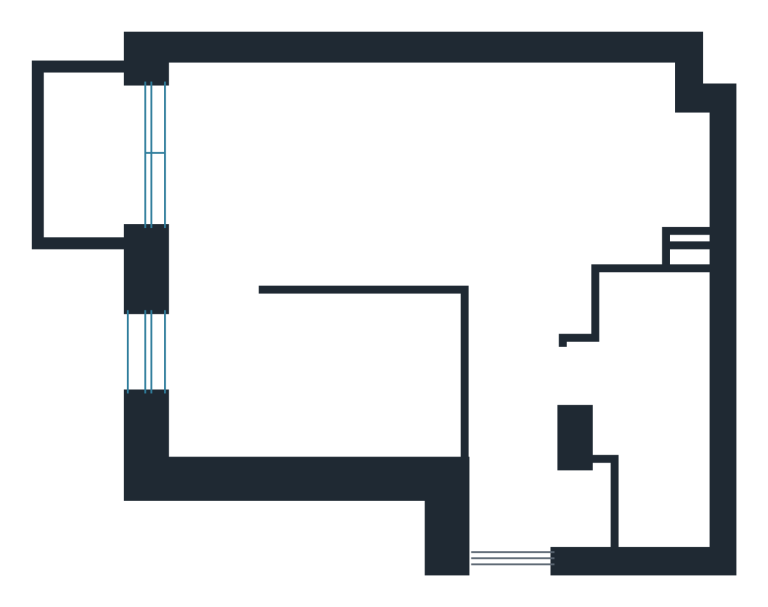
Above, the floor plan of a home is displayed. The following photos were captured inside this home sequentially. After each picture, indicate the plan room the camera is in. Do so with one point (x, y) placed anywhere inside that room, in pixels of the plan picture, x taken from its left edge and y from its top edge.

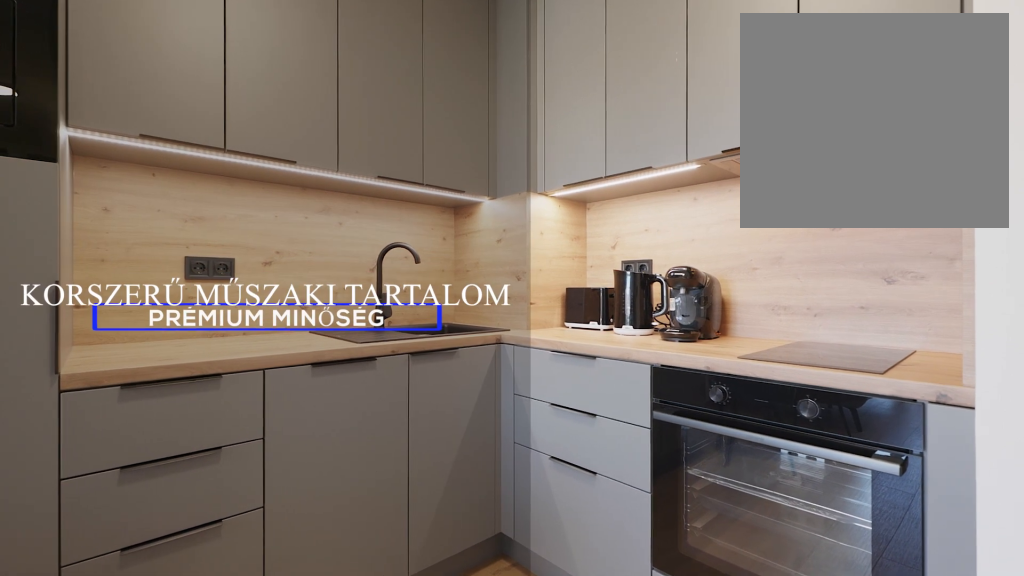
(662, 172)
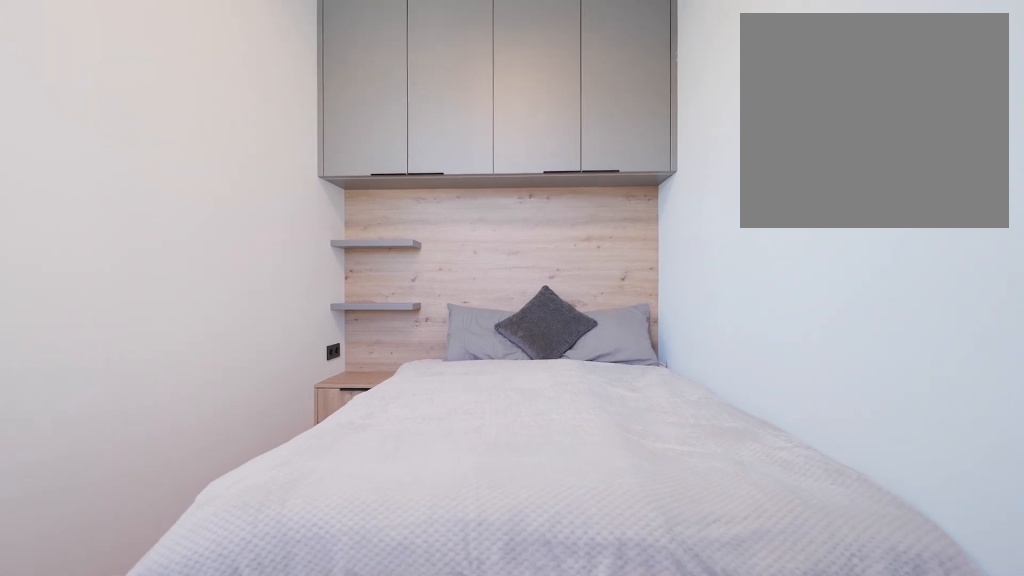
(345, 383)
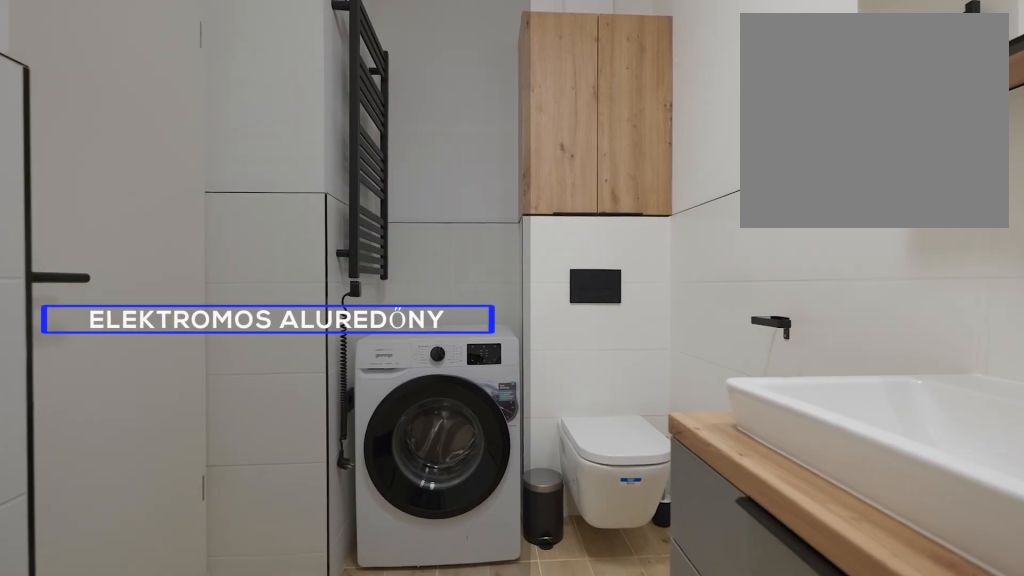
(662, 383)
